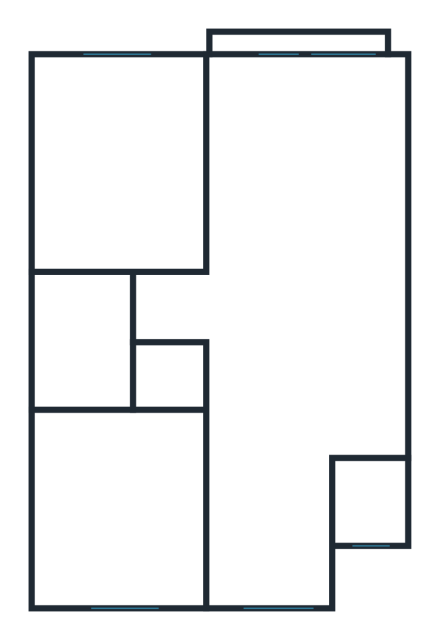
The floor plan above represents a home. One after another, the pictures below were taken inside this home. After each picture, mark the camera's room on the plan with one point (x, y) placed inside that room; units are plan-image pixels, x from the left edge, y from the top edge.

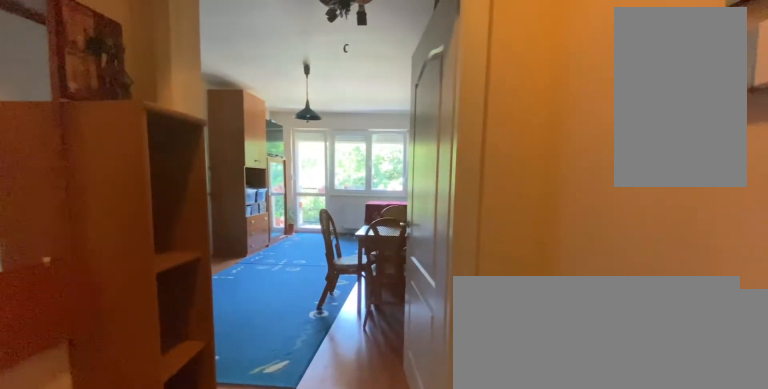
(368, 502)
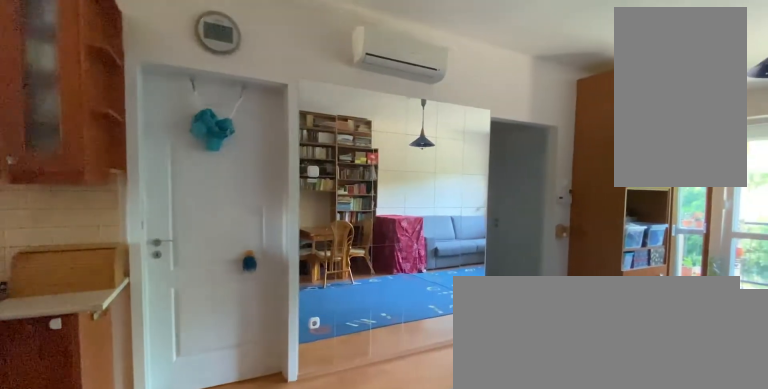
(285, 295)
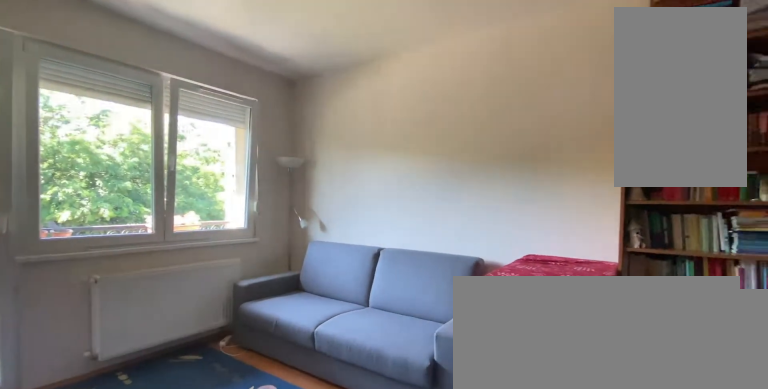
(285, 295)
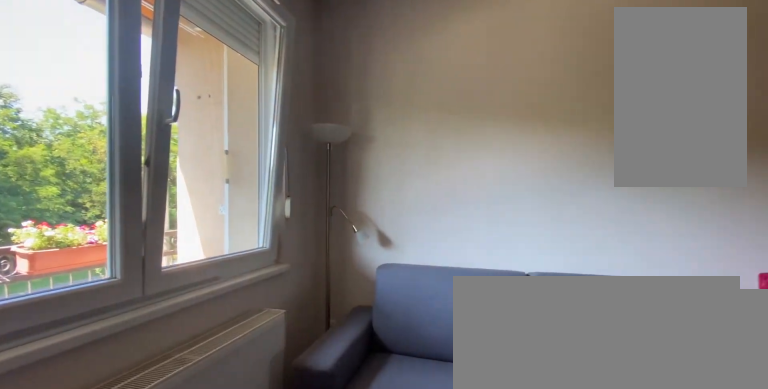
(285, 295)
